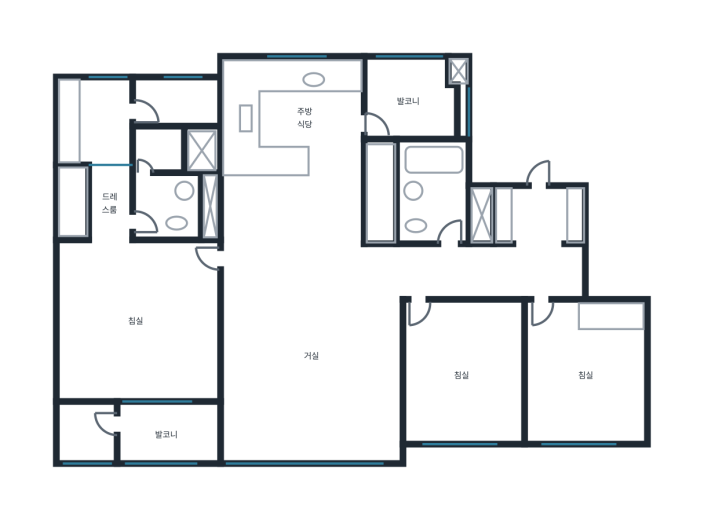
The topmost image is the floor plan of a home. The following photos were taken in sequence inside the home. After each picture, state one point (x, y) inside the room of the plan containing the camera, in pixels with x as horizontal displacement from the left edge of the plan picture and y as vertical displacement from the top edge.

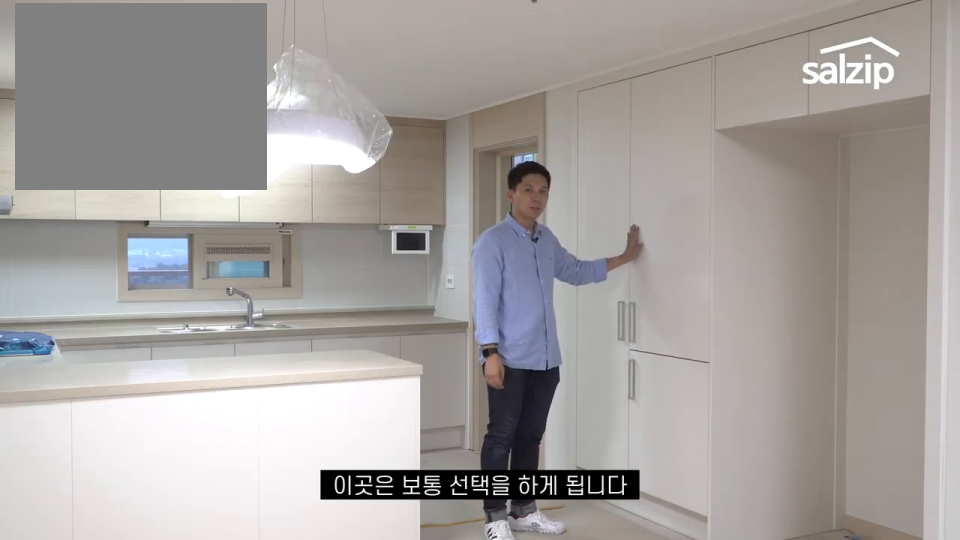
(277, 100)
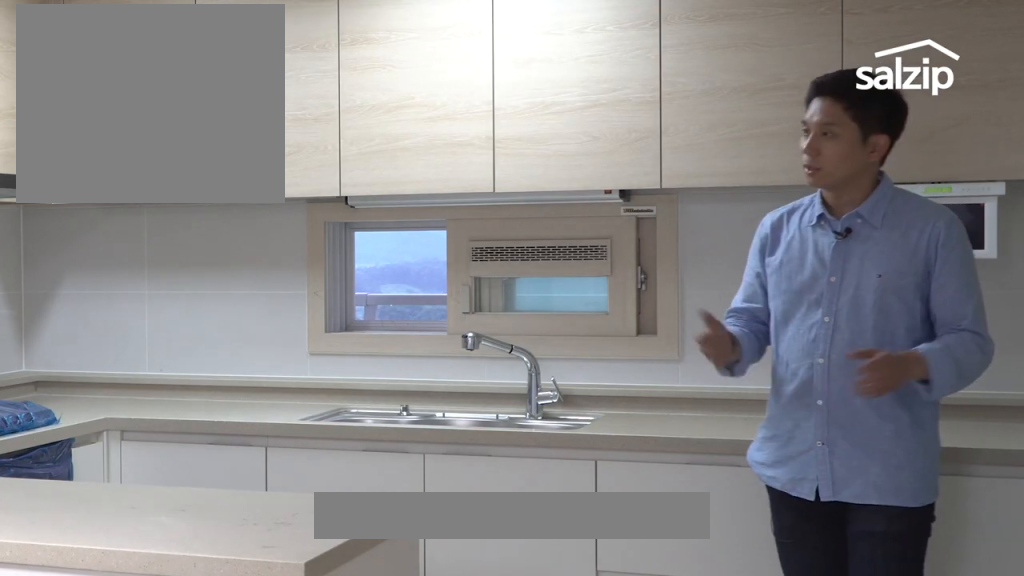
(274, 106)
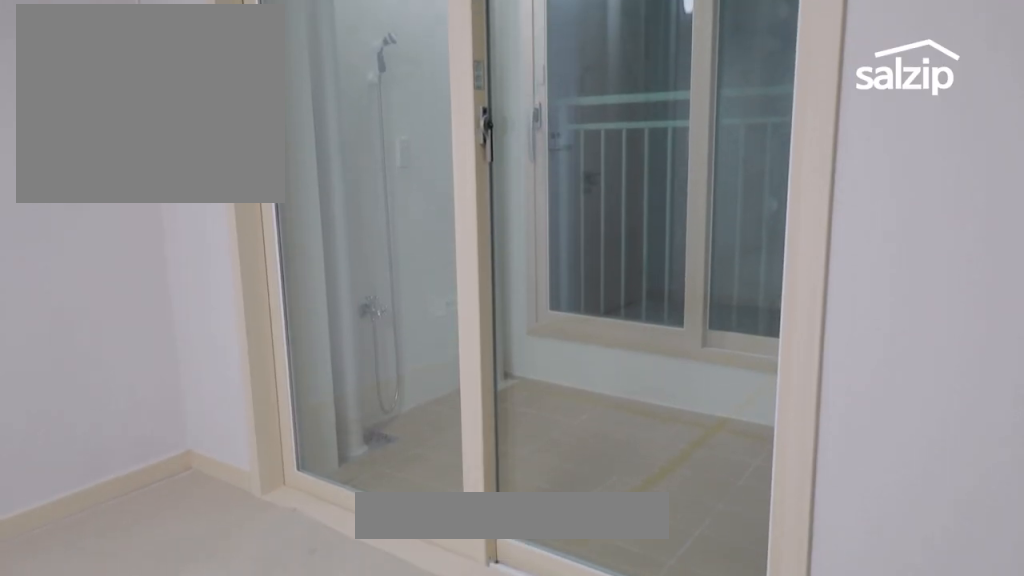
(138, 320)
